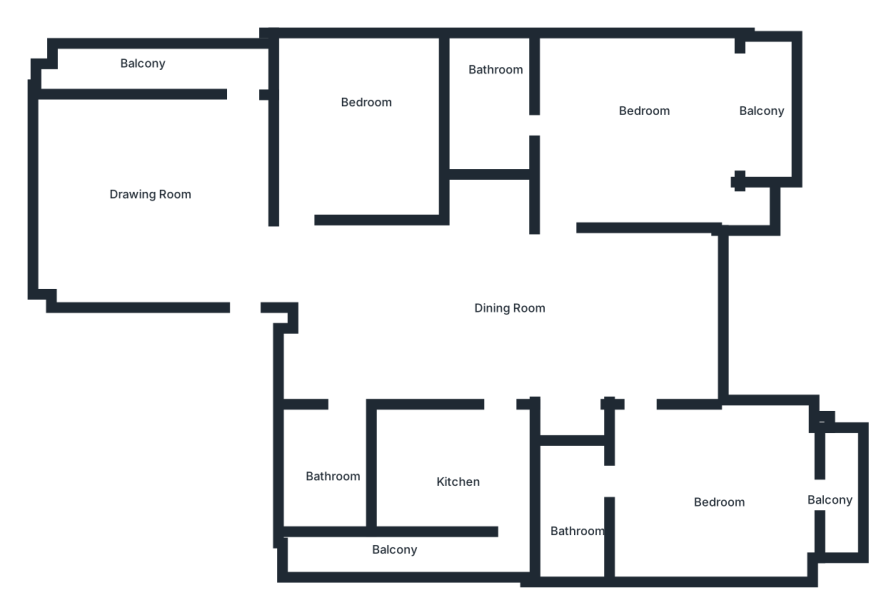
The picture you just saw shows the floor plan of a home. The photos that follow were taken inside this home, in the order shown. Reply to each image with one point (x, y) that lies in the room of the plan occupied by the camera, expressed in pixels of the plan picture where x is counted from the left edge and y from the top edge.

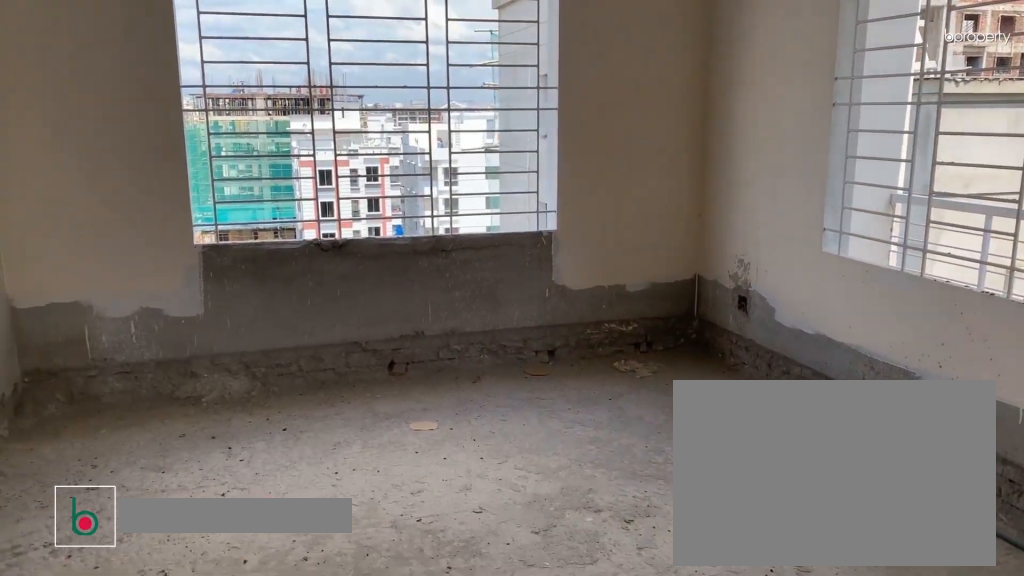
(186, 187)
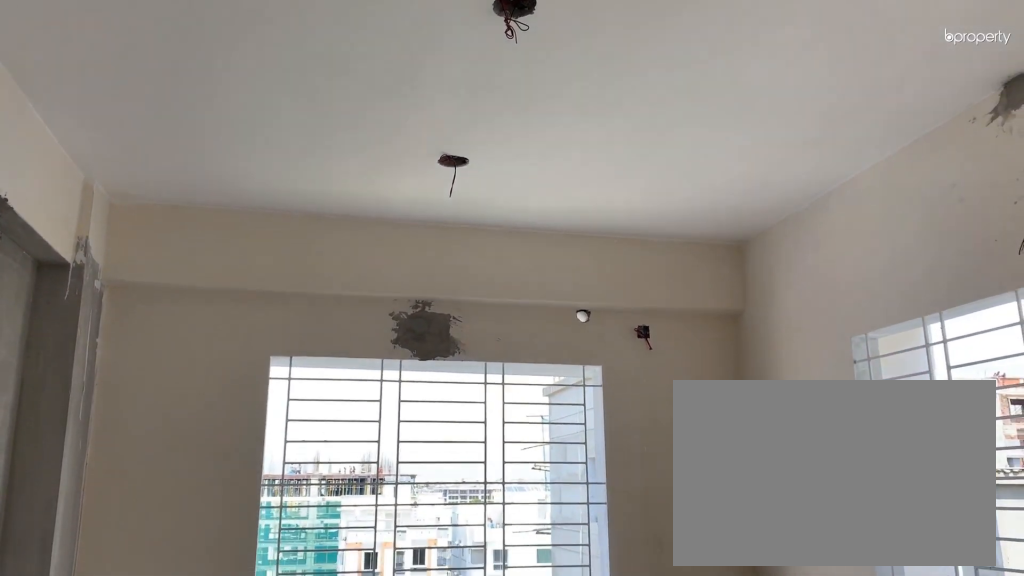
(186, 187)
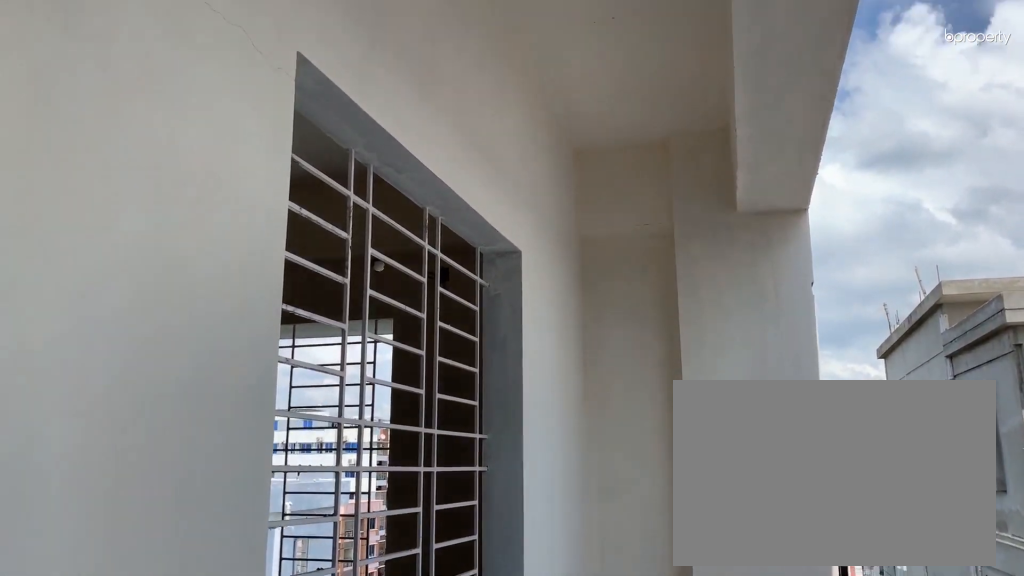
(184, 67)
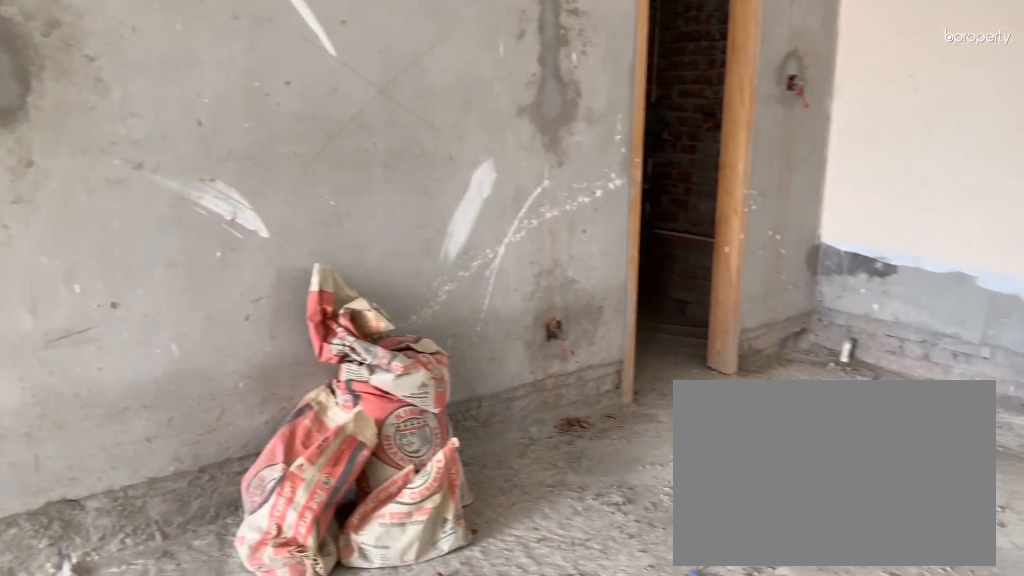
(432, 325)
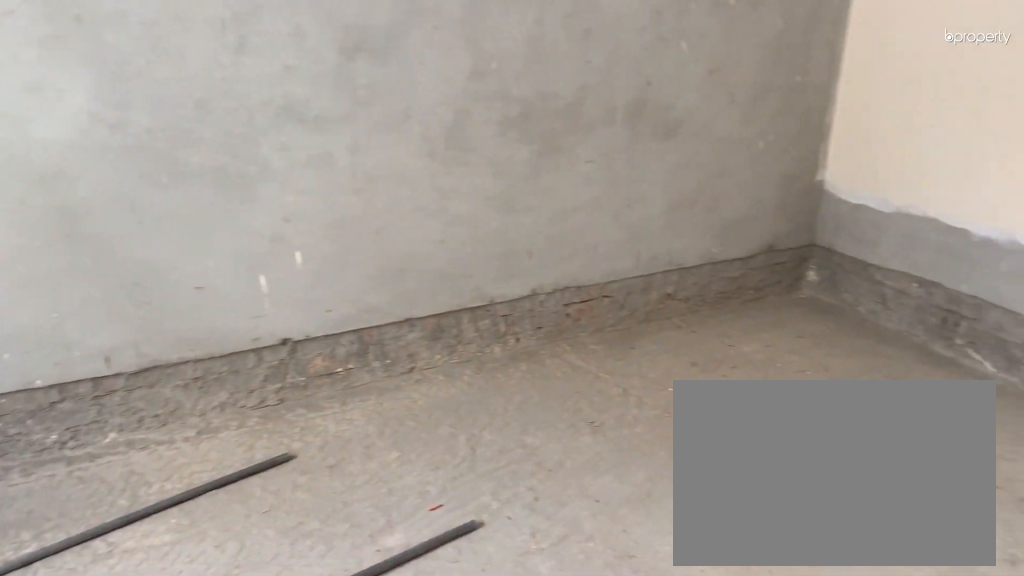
(365, 124)
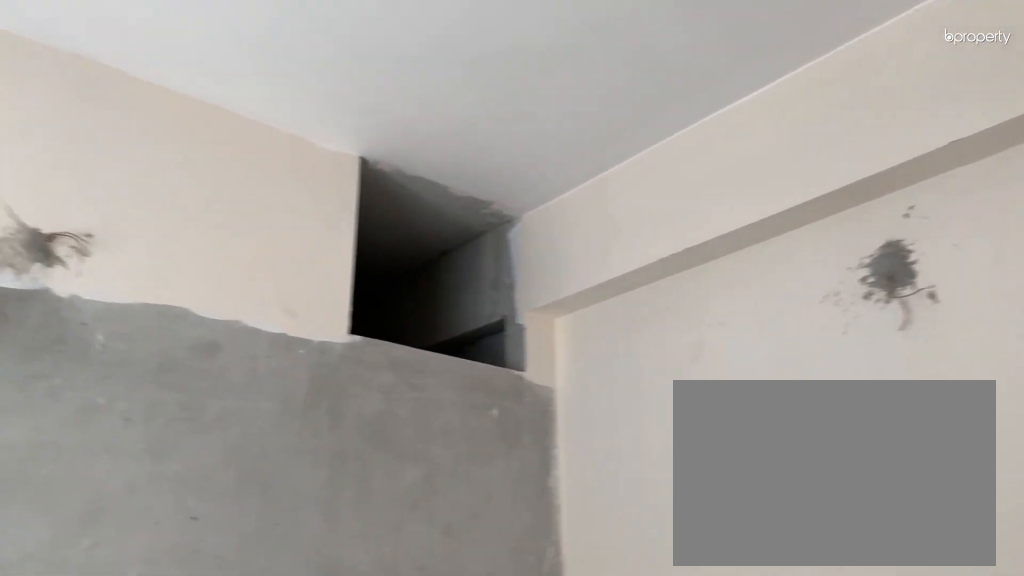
(365, 124)
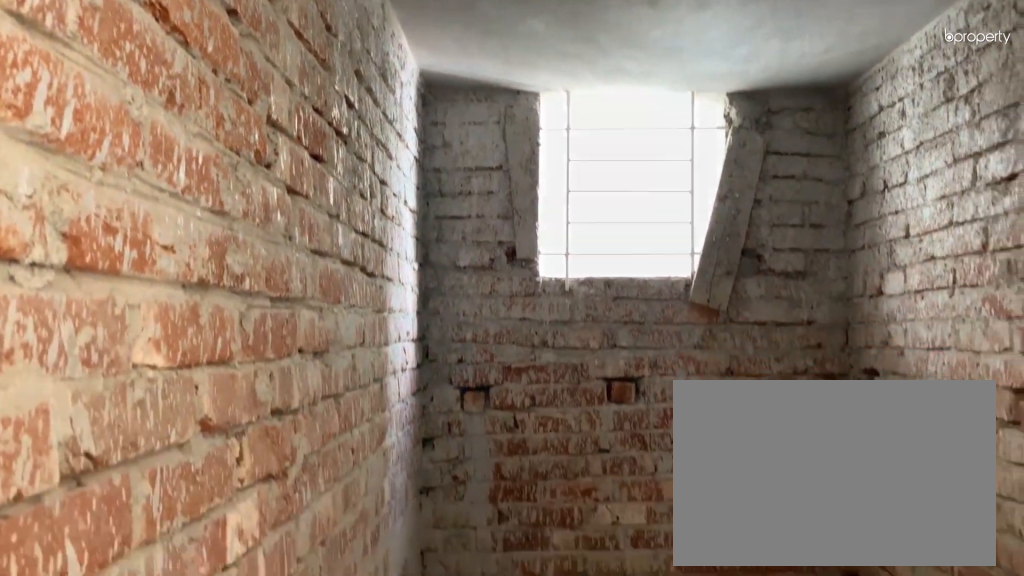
(336, 463)
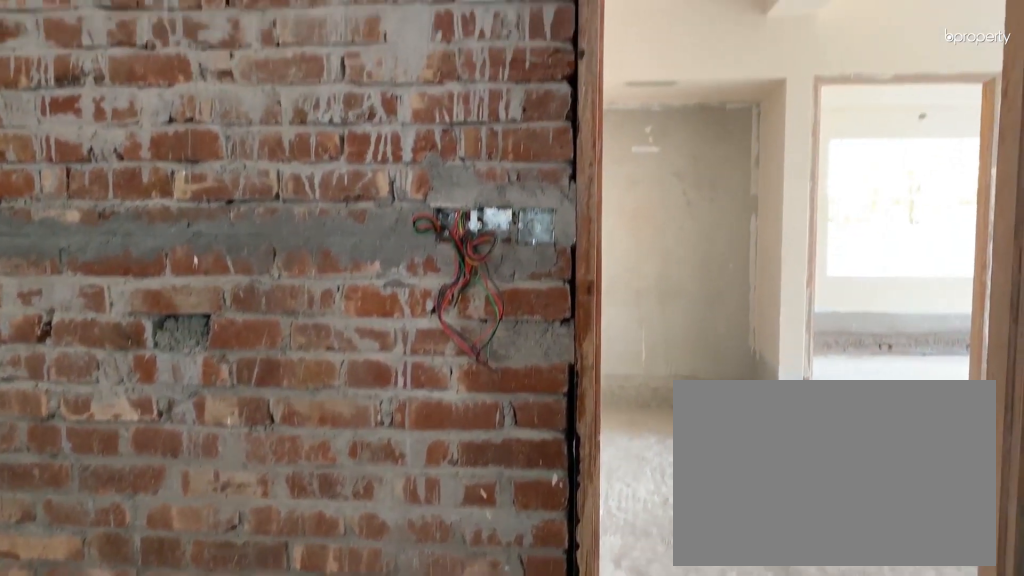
(456, 468)
